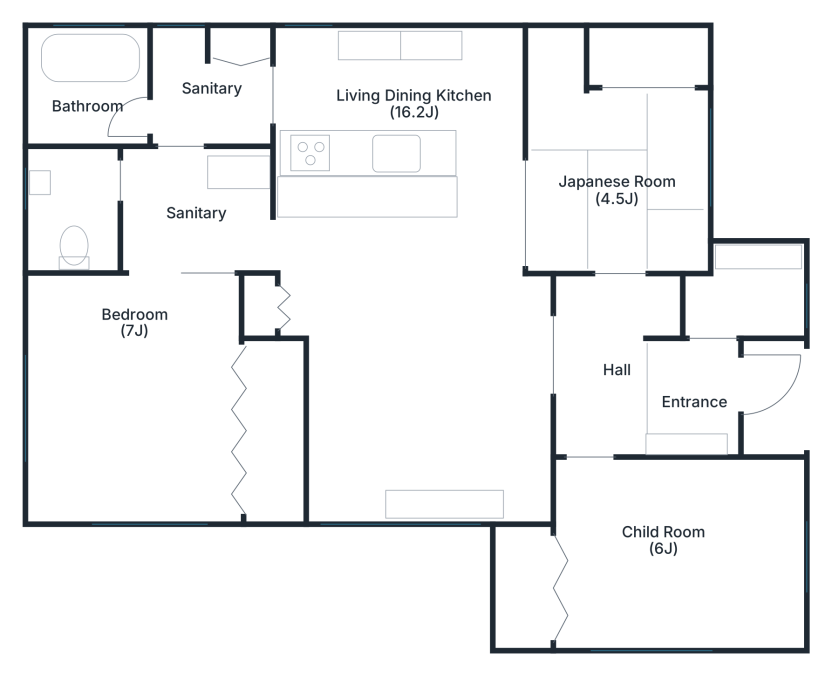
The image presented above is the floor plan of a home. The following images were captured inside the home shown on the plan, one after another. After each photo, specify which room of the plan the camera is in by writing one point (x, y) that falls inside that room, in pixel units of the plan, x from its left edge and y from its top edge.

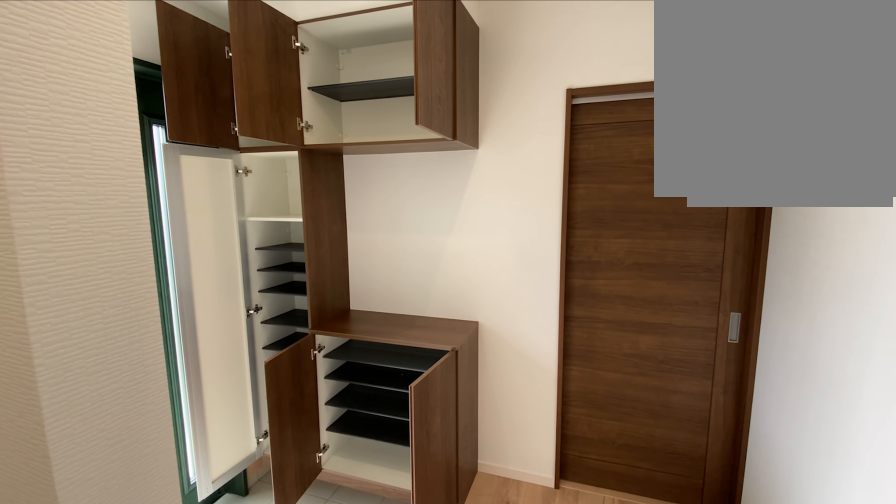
(690, 391)
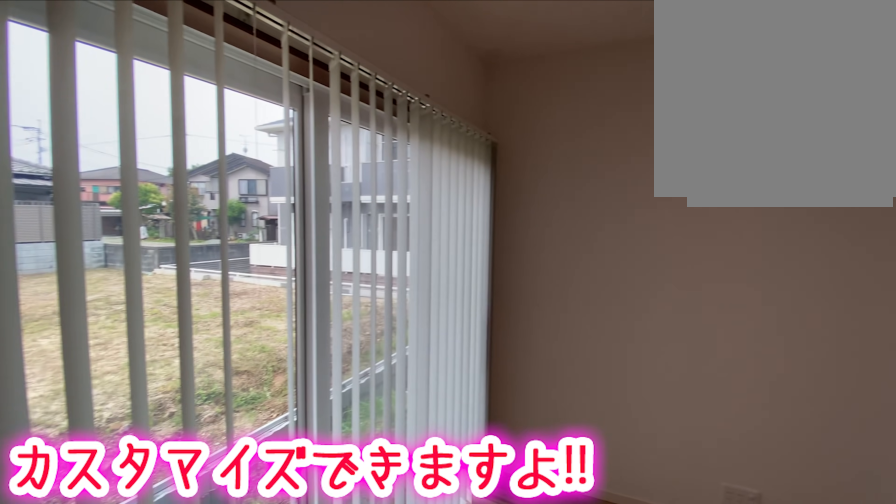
(418, 351)
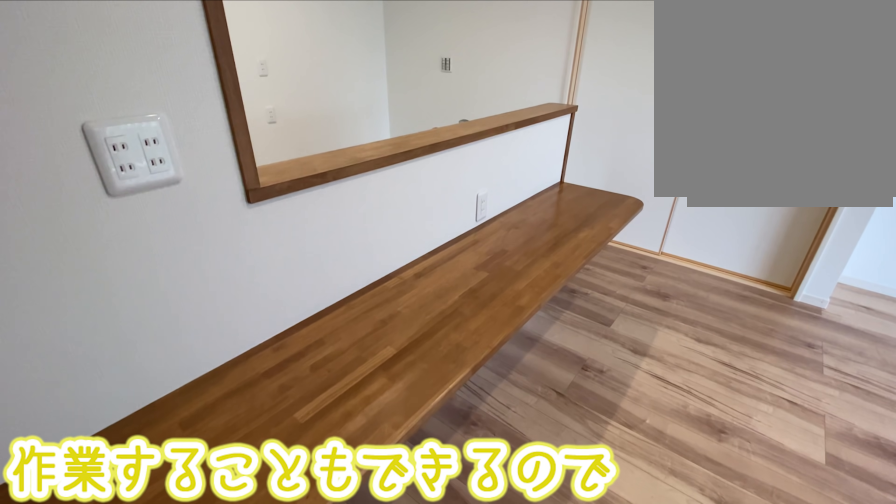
(418, 351)
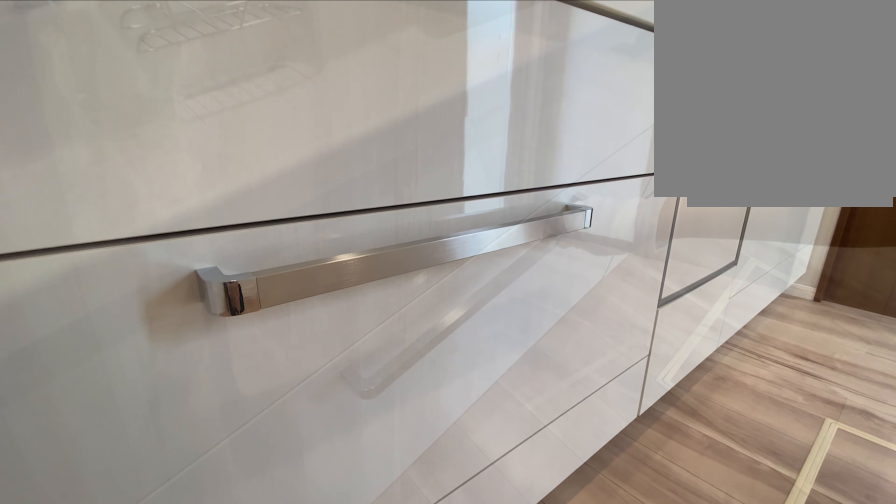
(371, 100)
